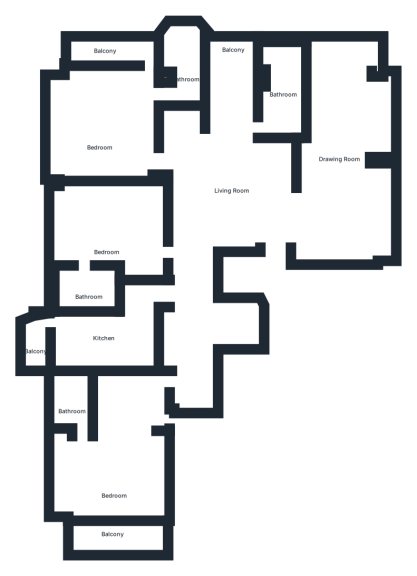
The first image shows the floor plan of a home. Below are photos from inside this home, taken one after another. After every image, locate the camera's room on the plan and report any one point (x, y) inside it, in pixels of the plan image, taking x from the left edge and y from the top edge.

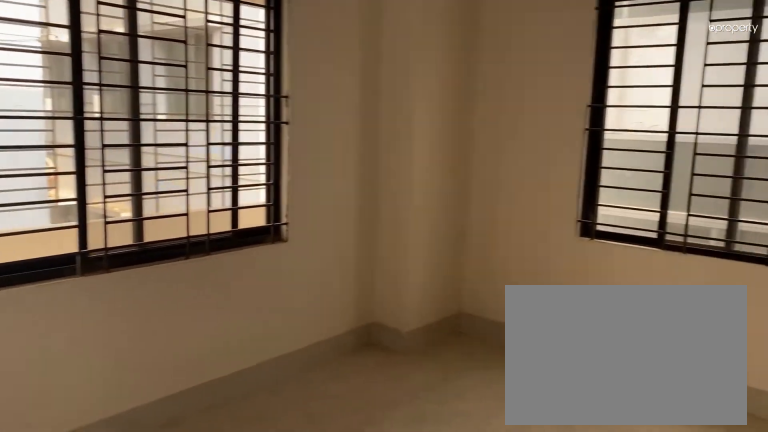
(115, 467)
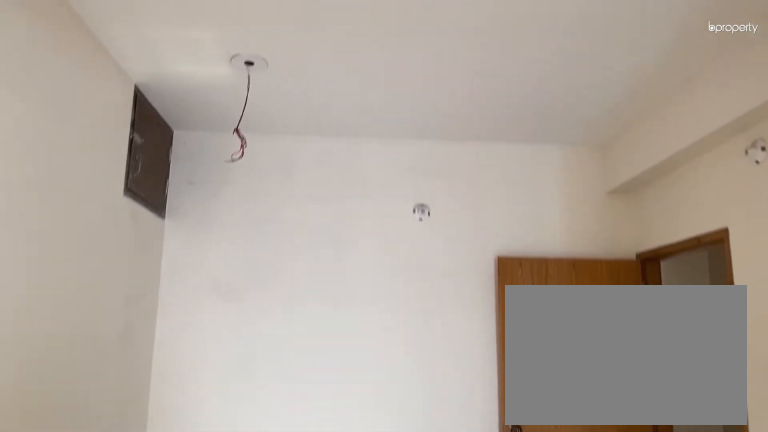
(115, 467)
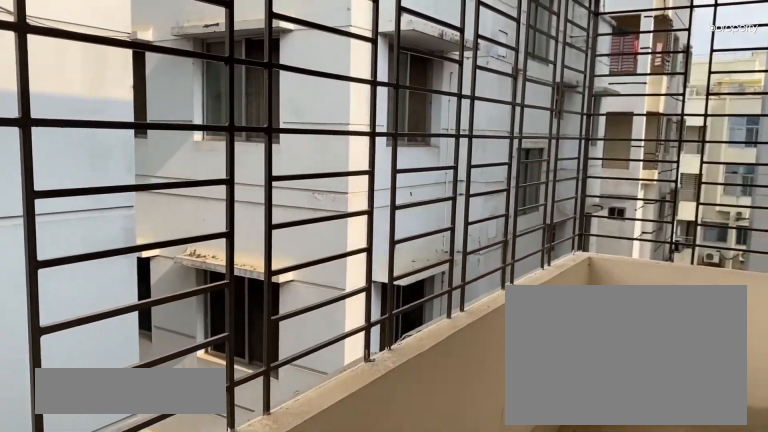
(109, 535)
